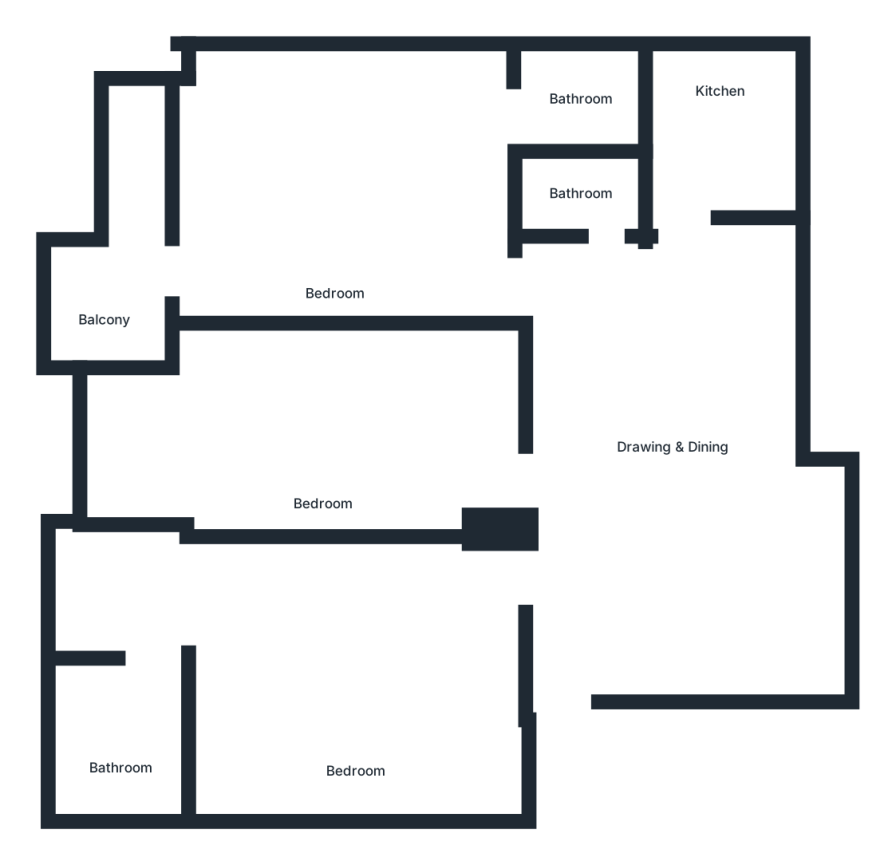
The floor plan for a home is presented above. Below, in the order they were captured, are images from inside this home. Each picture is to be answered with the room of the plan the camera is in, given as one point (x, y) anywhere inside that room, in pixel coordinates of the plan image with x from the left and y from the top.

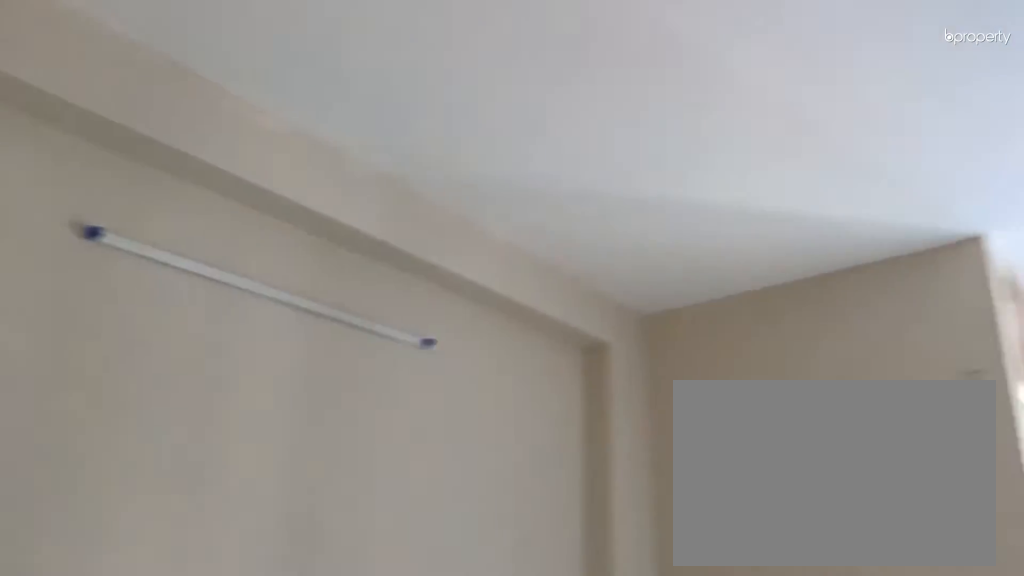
(356, 678)
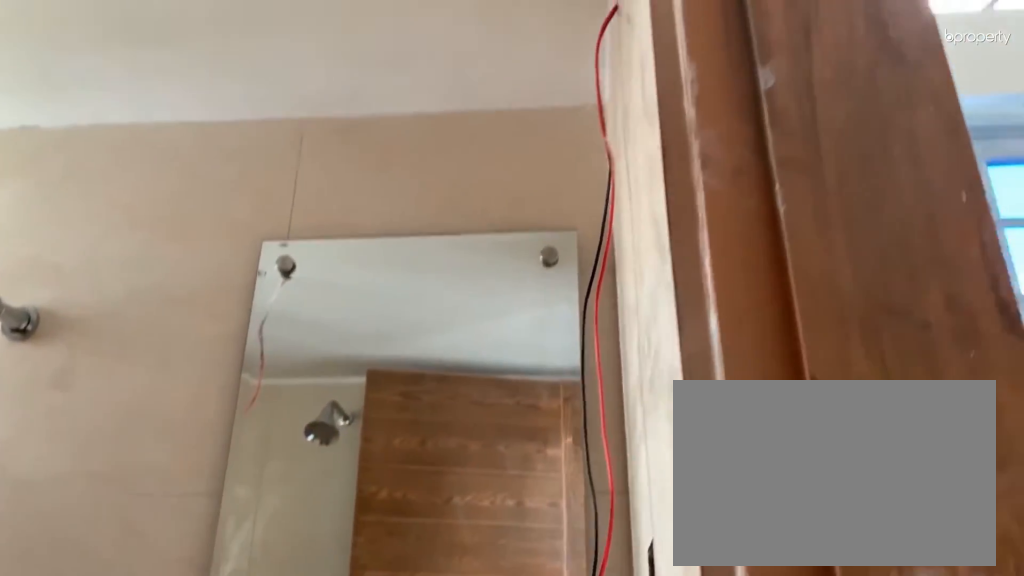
(116, 774)
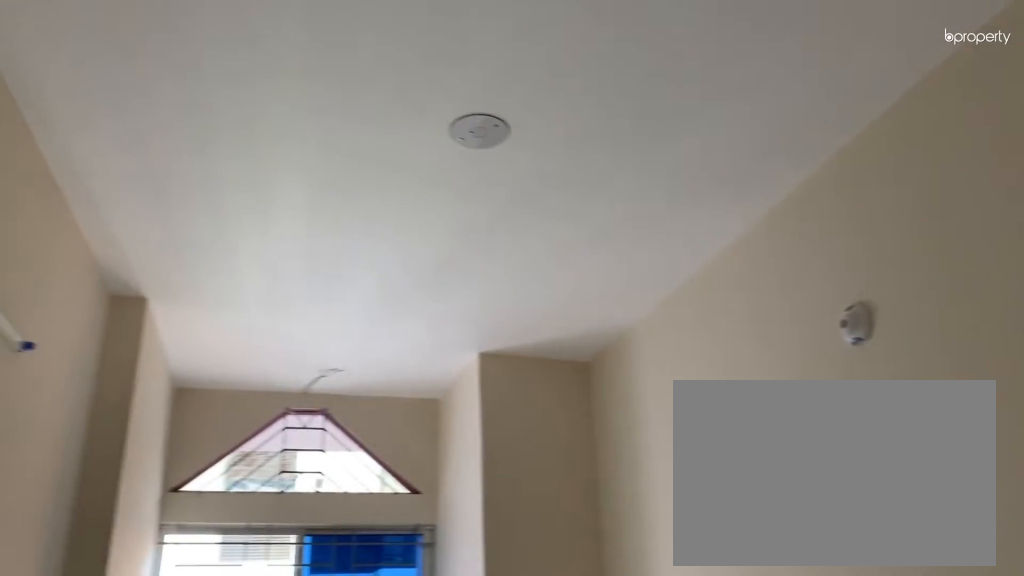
(338, 427)
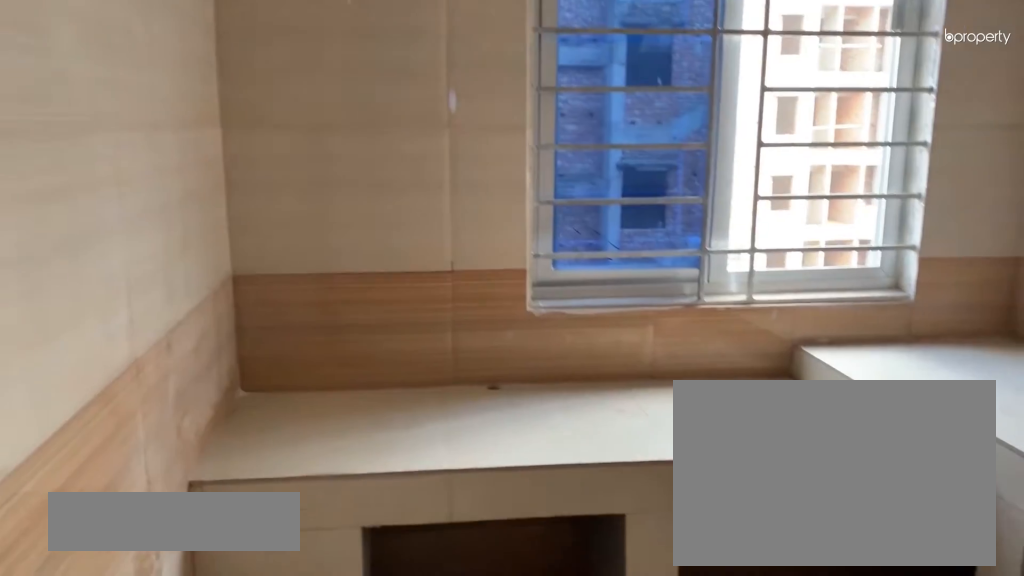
(720, 103)
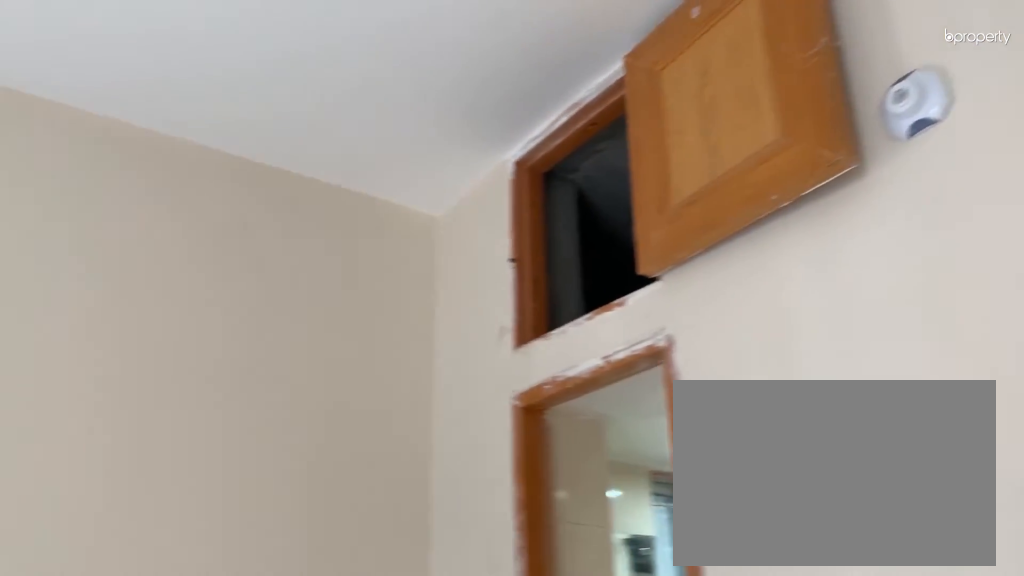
(335, 201)
